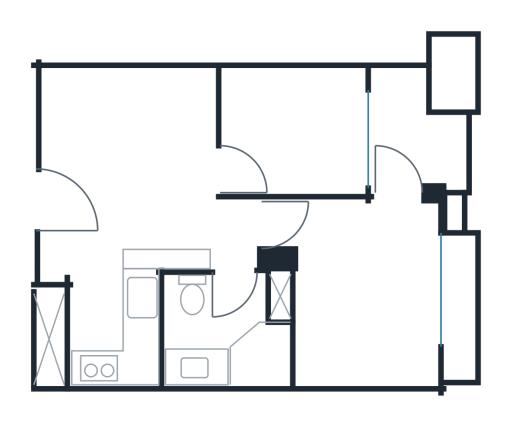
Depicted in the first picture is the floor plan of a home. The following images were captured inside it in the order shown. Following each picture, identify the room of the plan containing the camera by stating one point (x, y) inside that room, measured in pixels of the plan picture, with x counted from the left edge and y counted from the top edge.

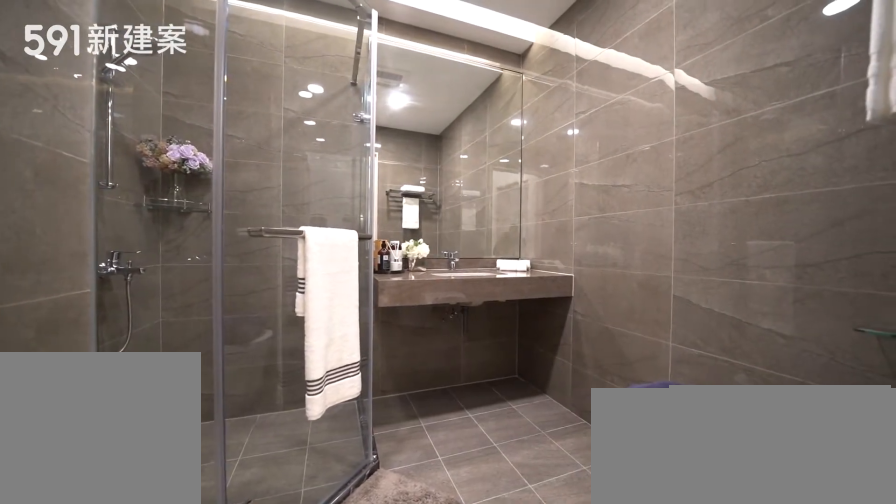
(227, 330)
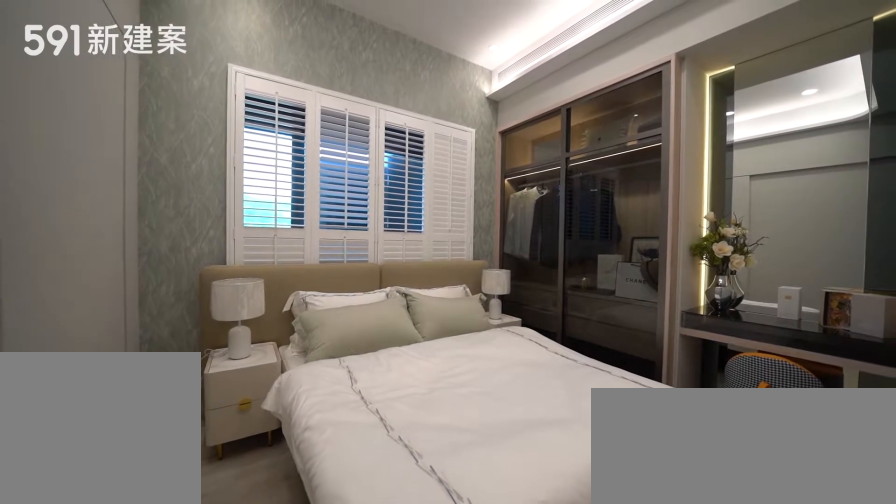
(365, 295)
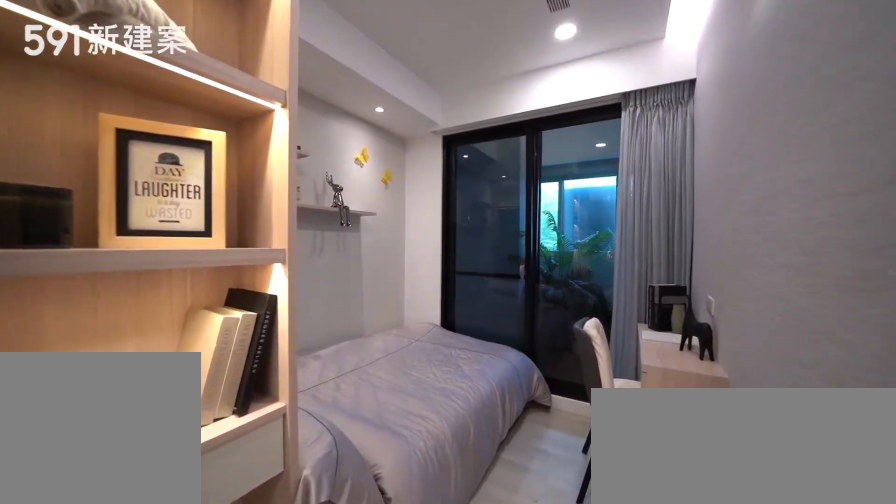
(297, 130)
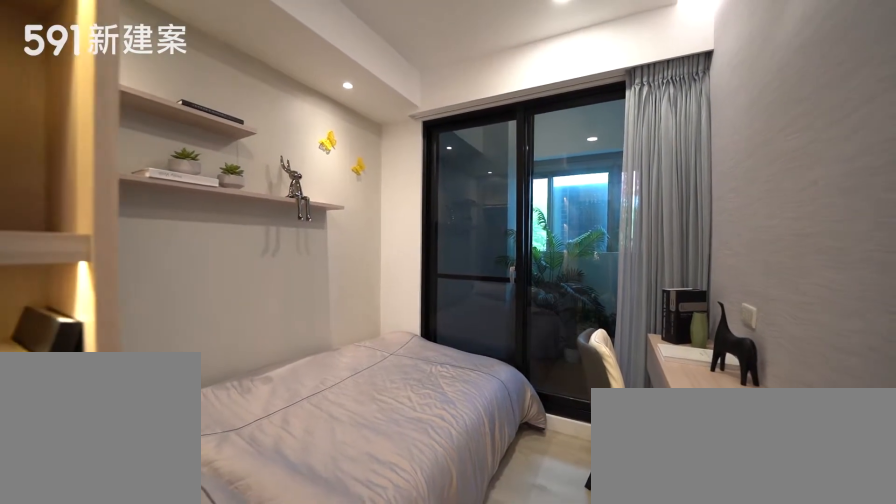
(297, 130)
